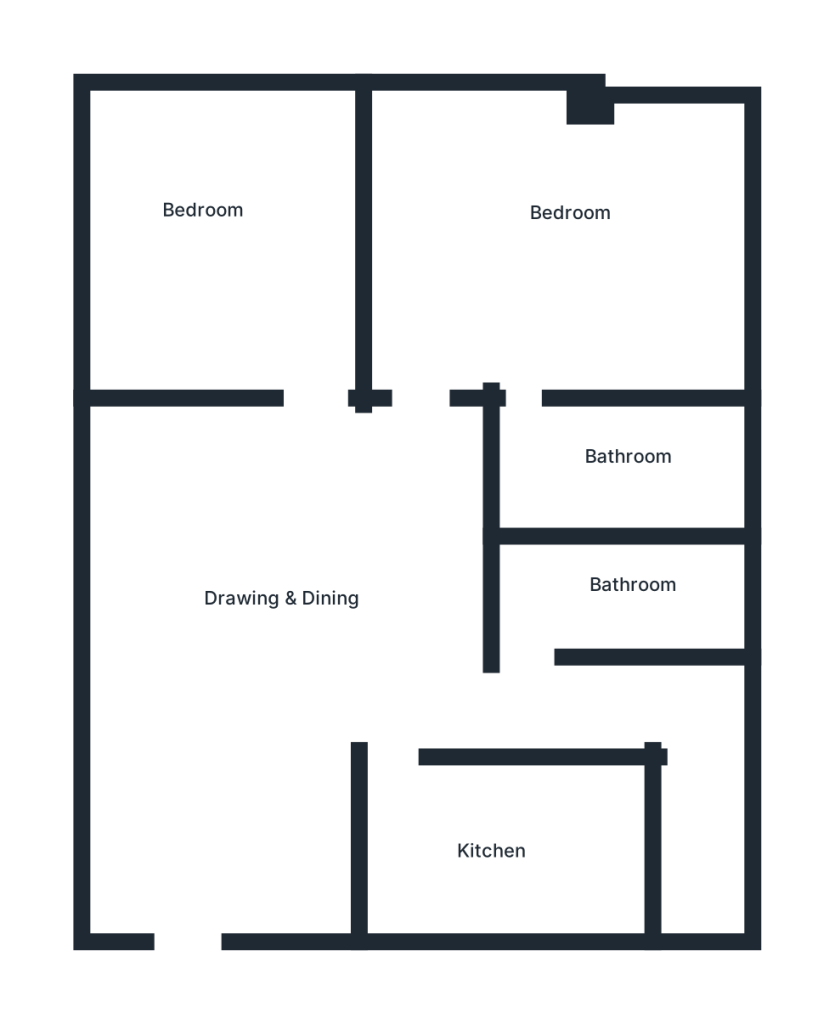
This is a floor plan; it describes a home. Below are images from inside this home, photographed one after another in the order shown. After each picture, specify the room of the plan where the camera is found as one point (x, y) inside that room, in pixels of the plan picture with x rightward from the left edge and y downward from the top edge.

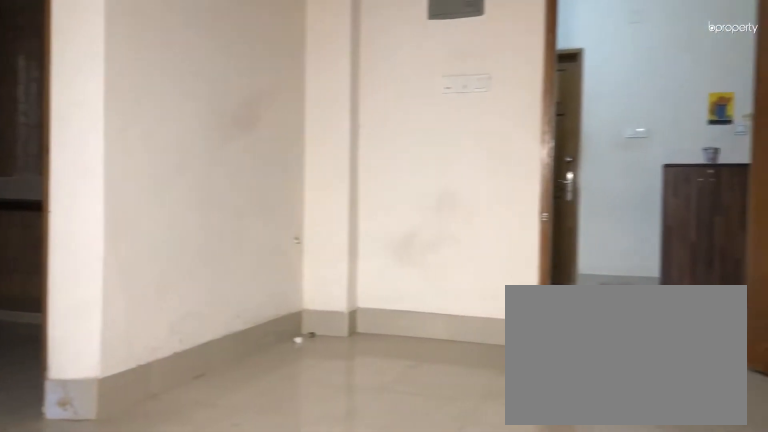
(291, 604)
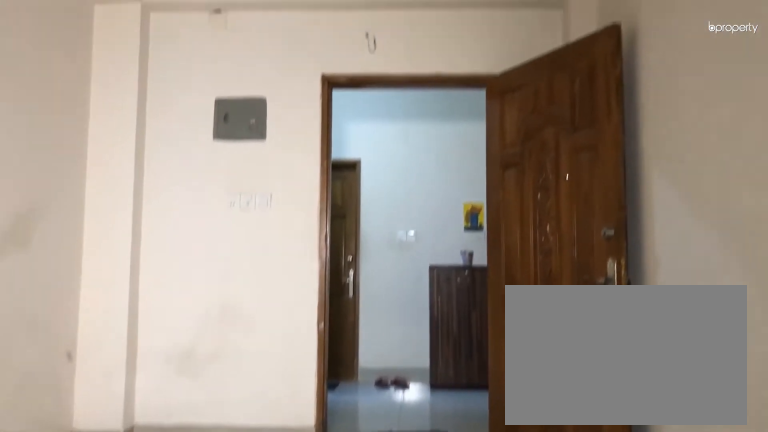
(291, 604)
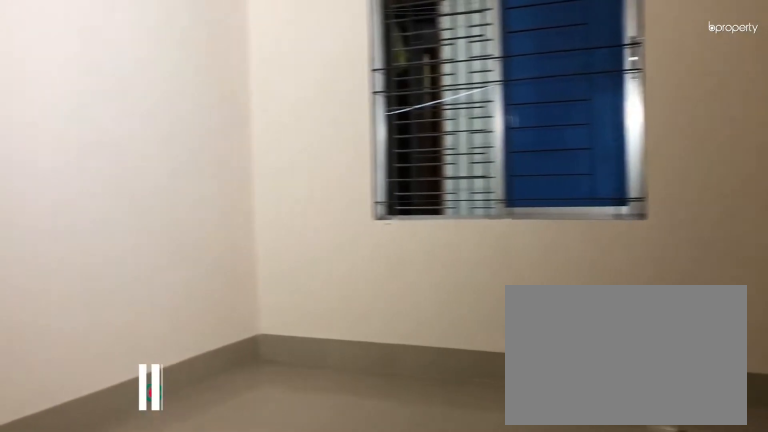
(229, 249)
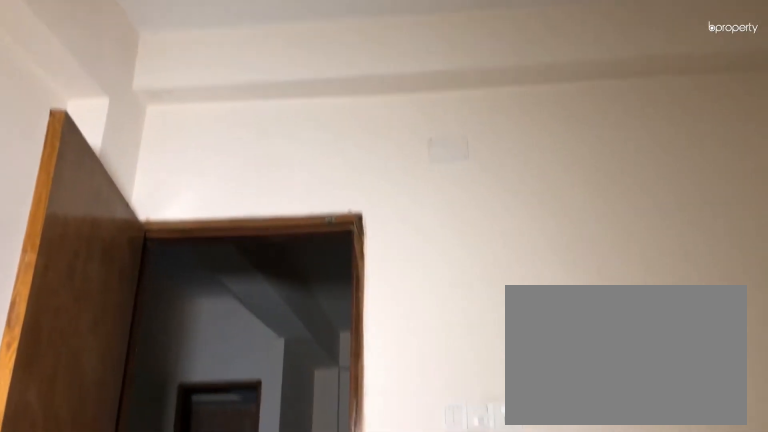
(229, 249)
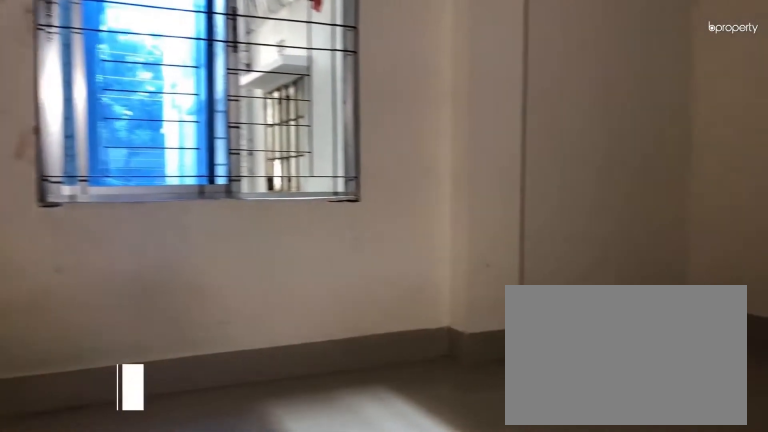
(544, 263)
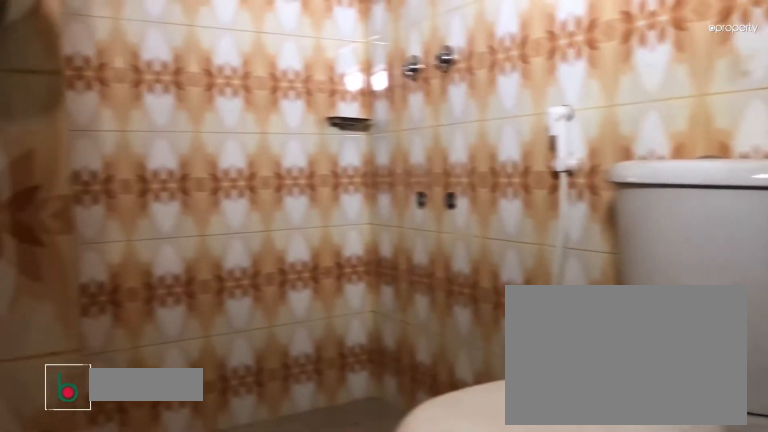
(621, 459)
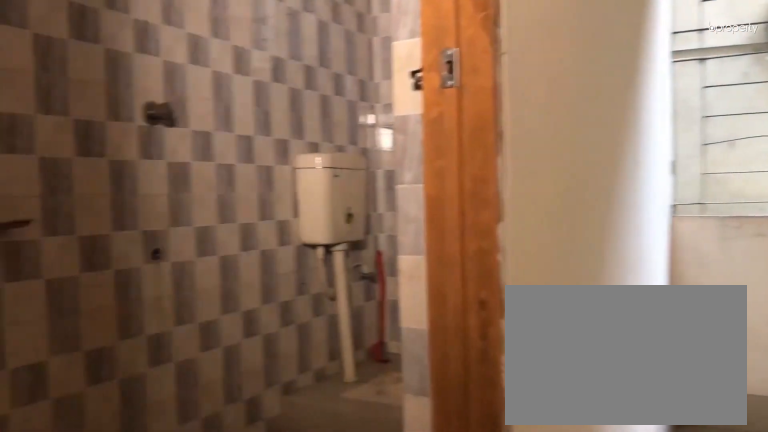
(585, 601)
